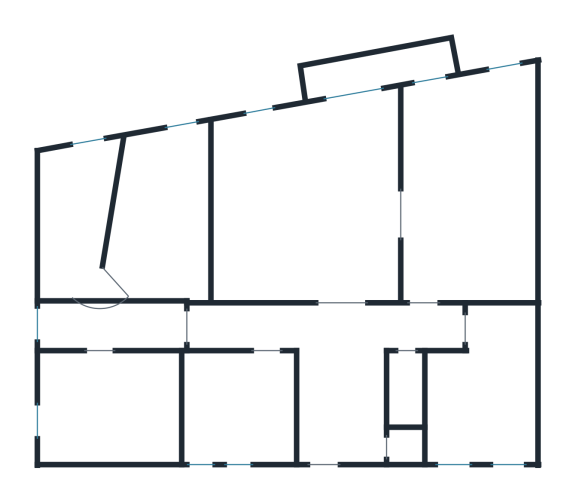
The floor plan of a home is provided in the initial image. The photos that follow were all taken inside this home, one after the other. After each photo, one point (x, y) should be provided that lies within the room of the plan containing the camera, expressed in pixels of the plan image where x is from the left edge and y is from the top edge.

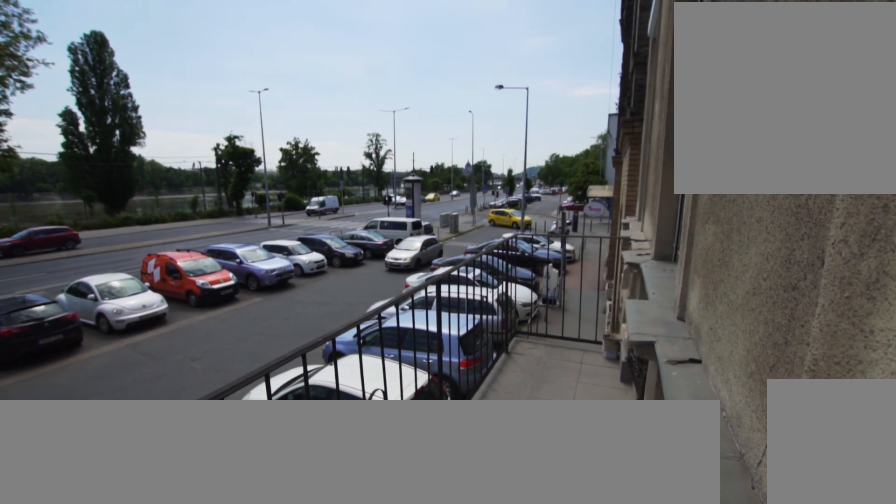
(383, 70)
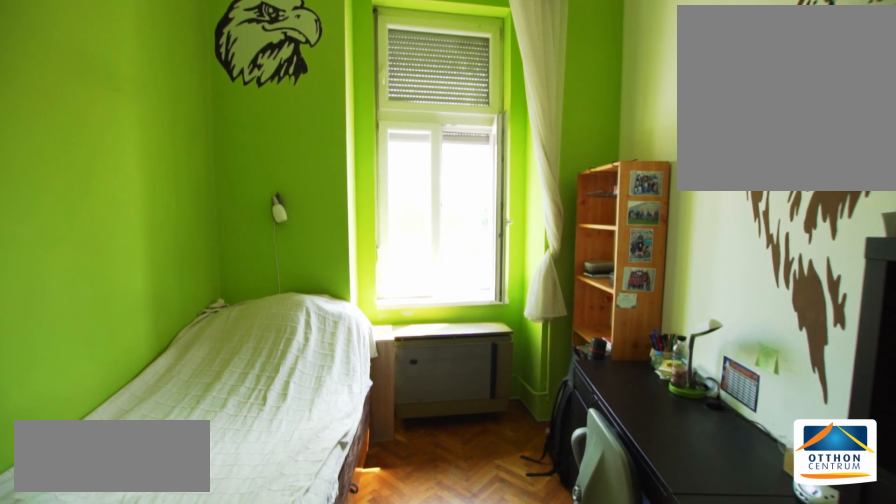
(76, 216)
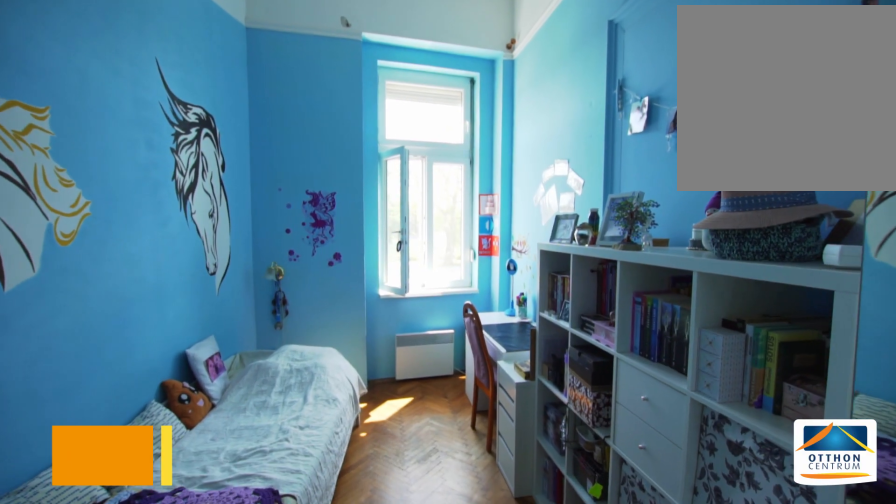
(161, 216)
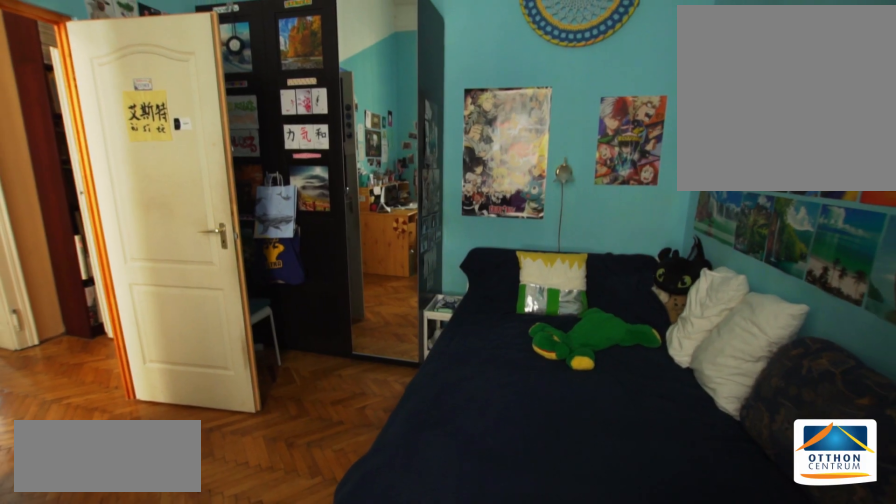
(107, 408)
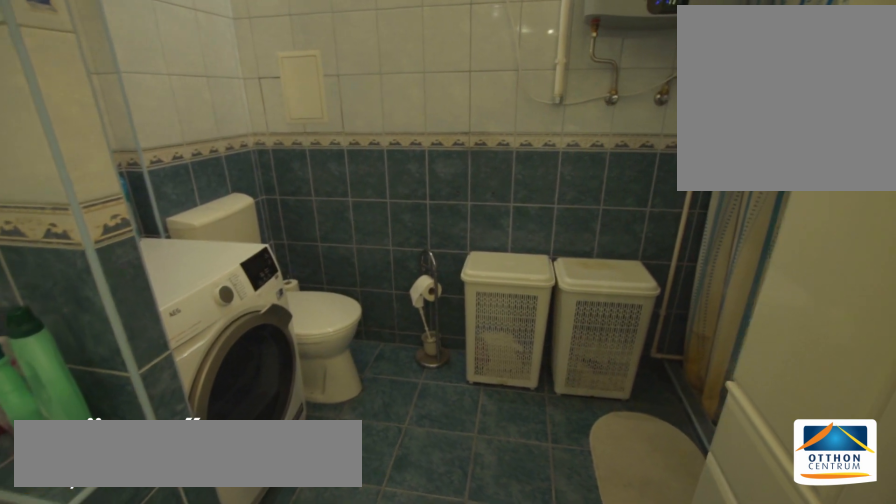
(244, 408)
